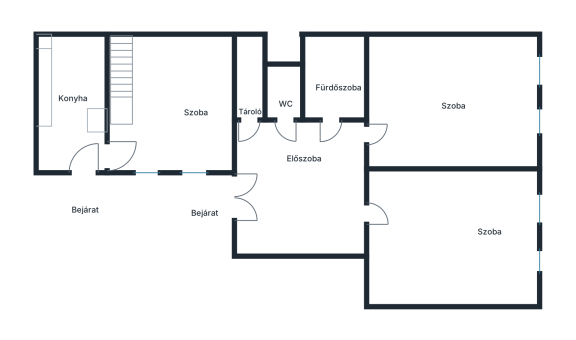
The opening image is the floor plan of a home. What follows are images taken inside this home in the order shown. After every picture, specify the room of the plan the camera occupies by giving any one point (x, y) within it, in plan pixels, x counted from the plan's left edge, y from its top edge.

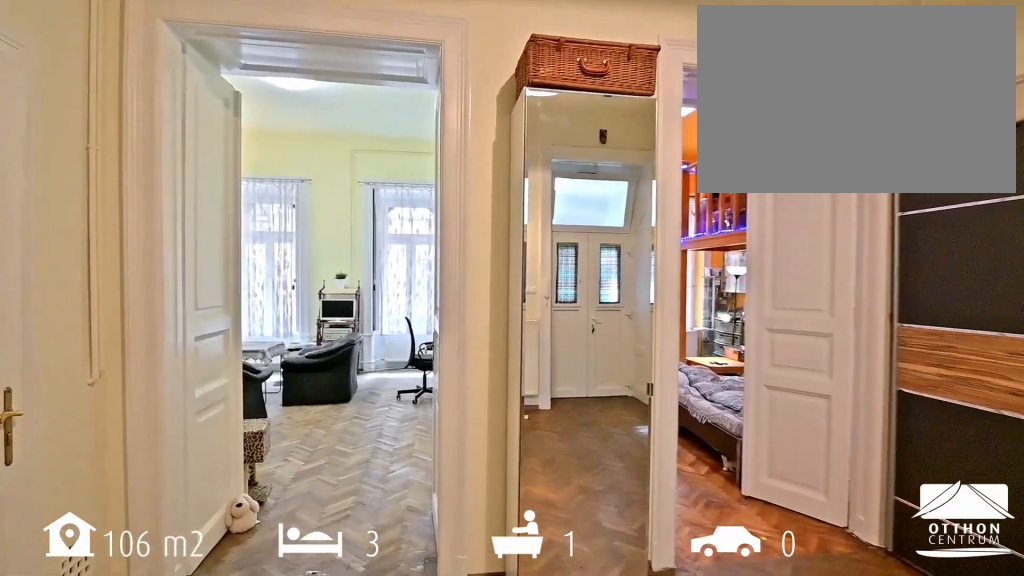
(302, 191)
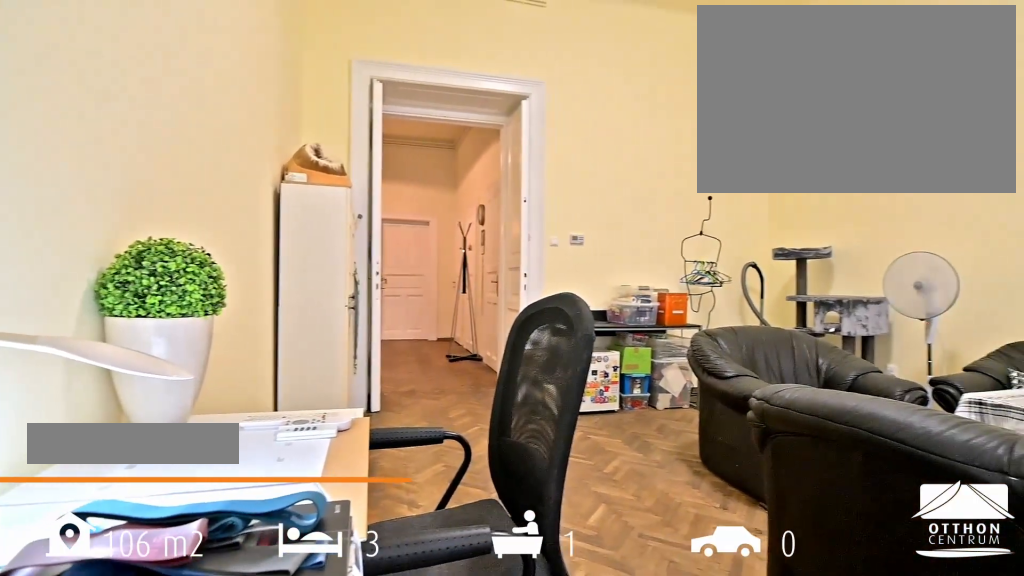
(455, 105)
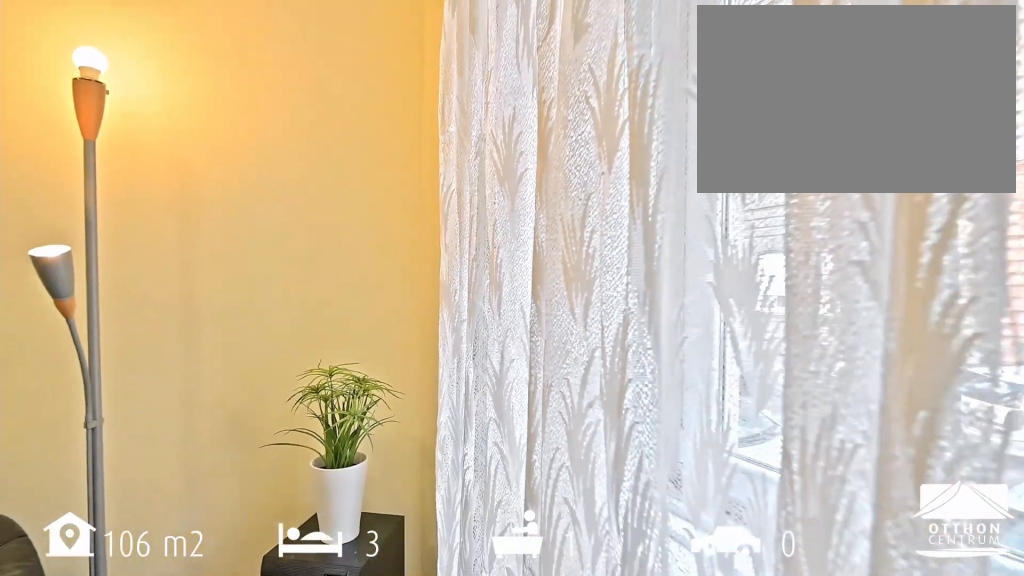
(455, 105)
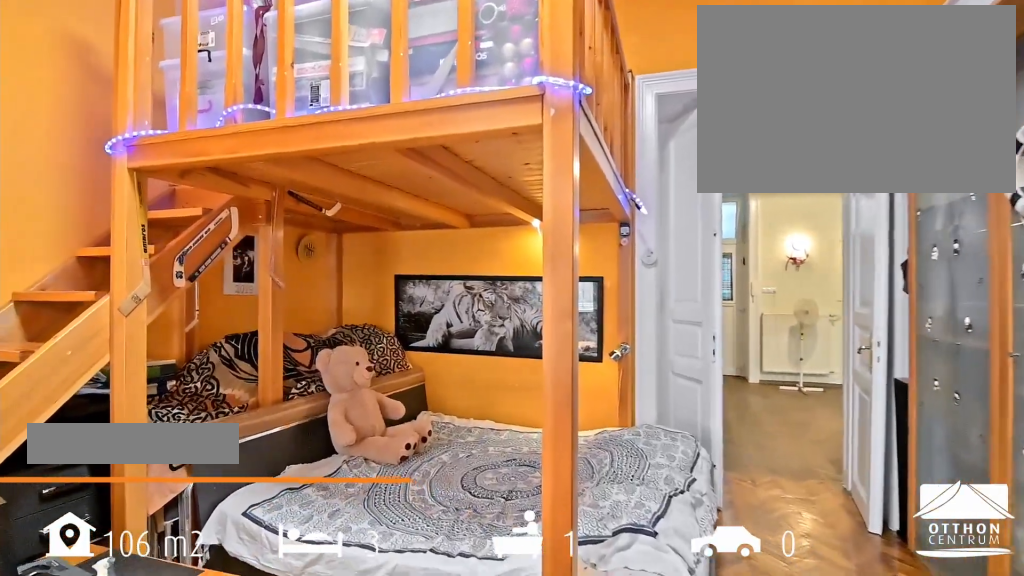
(455, 241)
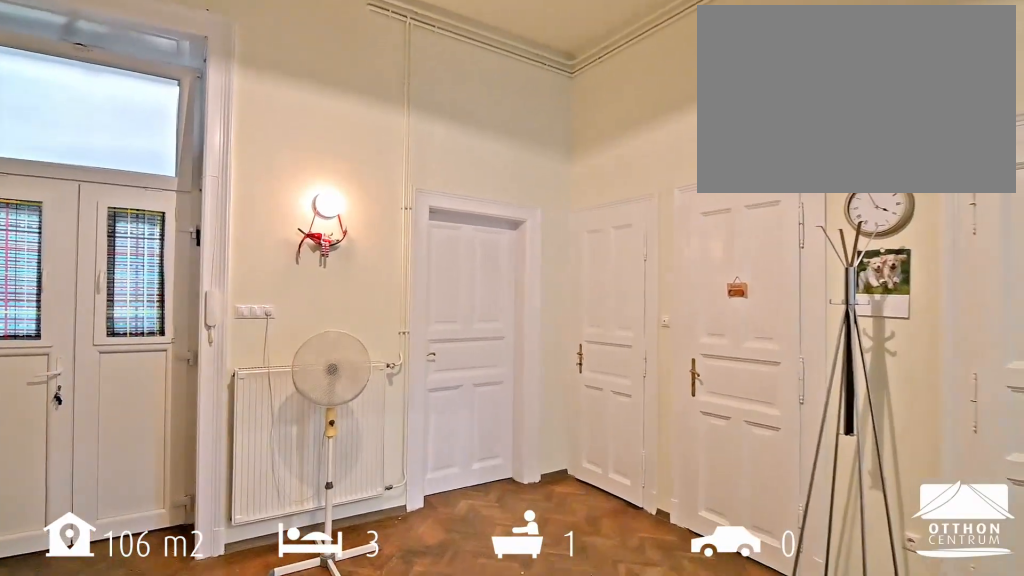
(302, 191)
